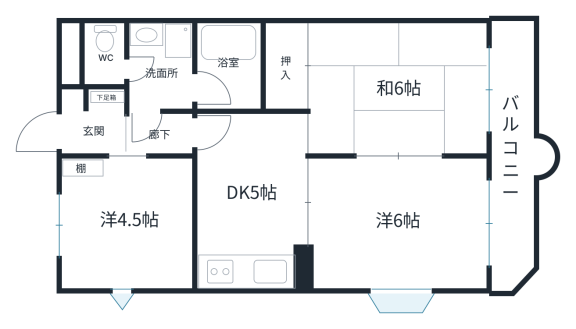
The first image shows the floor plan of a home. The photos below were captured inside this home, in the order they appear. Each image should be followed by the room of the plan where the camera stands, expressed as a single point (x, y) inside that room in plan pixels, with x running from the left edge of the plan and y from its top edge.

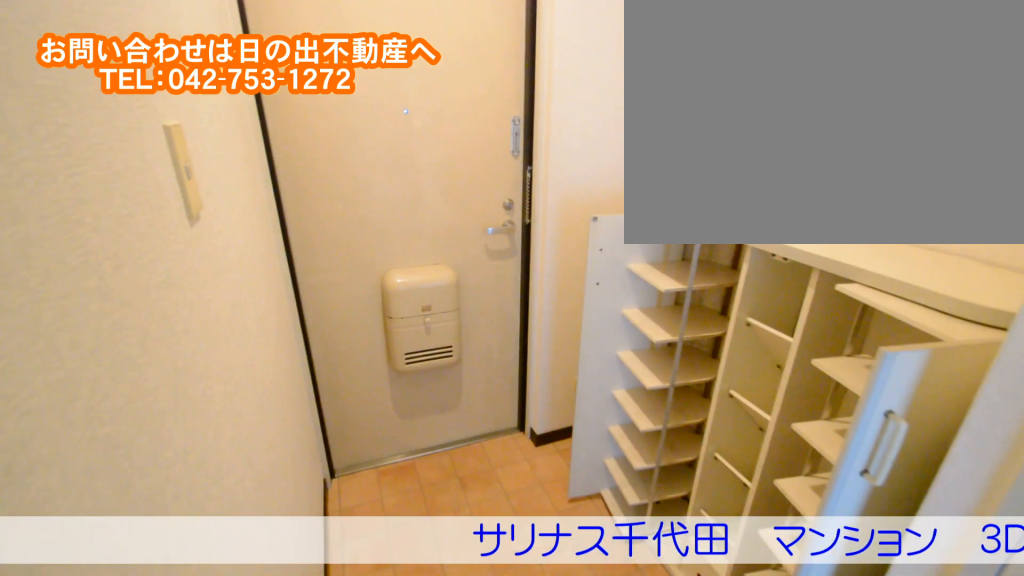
(115, 130)
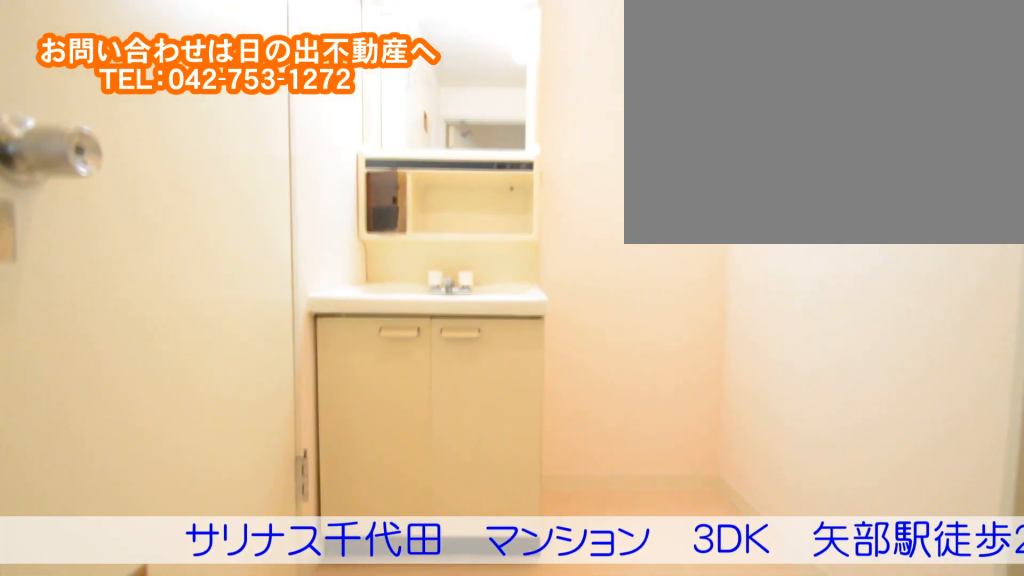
(161, 84)
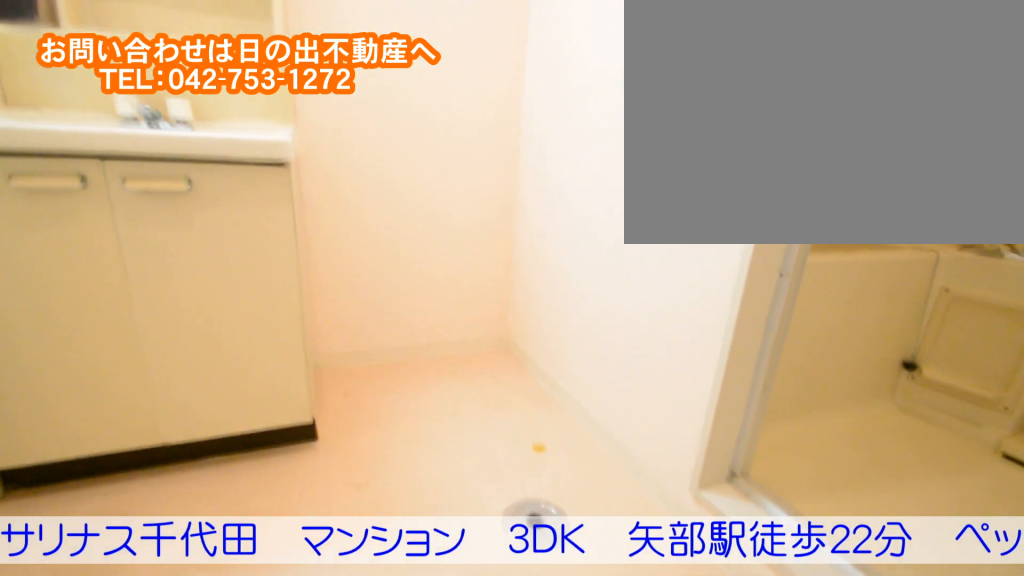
(161, 84)
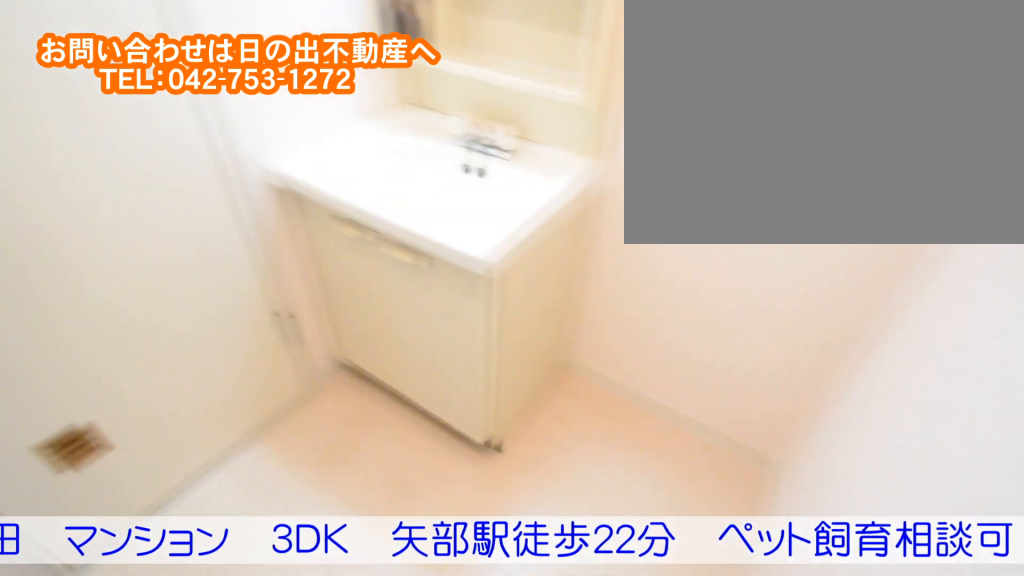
(161, 84)
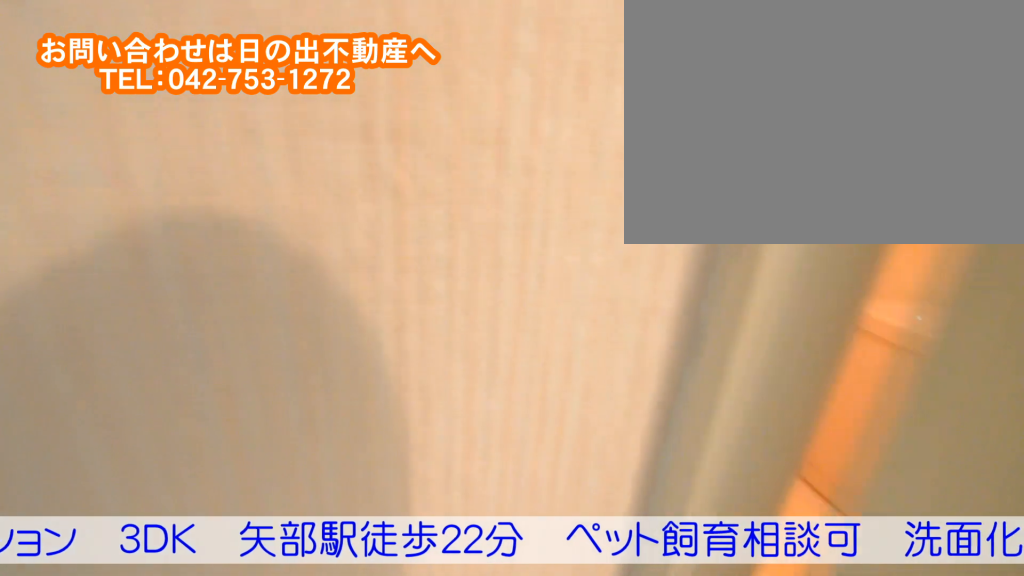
(161, 84)
